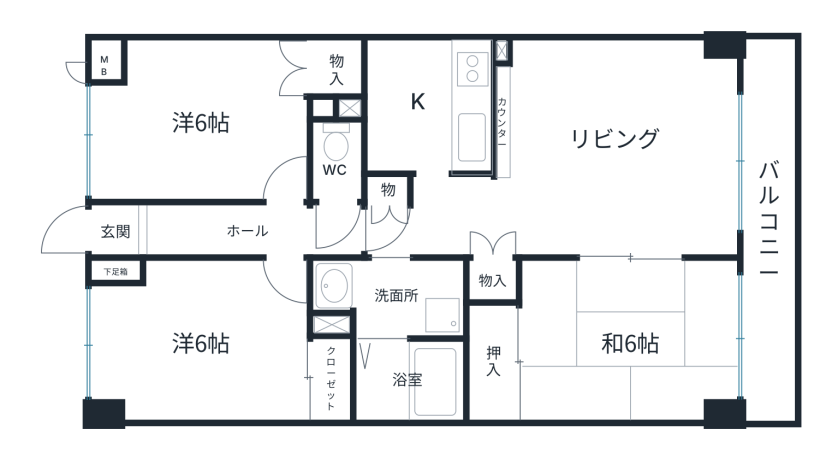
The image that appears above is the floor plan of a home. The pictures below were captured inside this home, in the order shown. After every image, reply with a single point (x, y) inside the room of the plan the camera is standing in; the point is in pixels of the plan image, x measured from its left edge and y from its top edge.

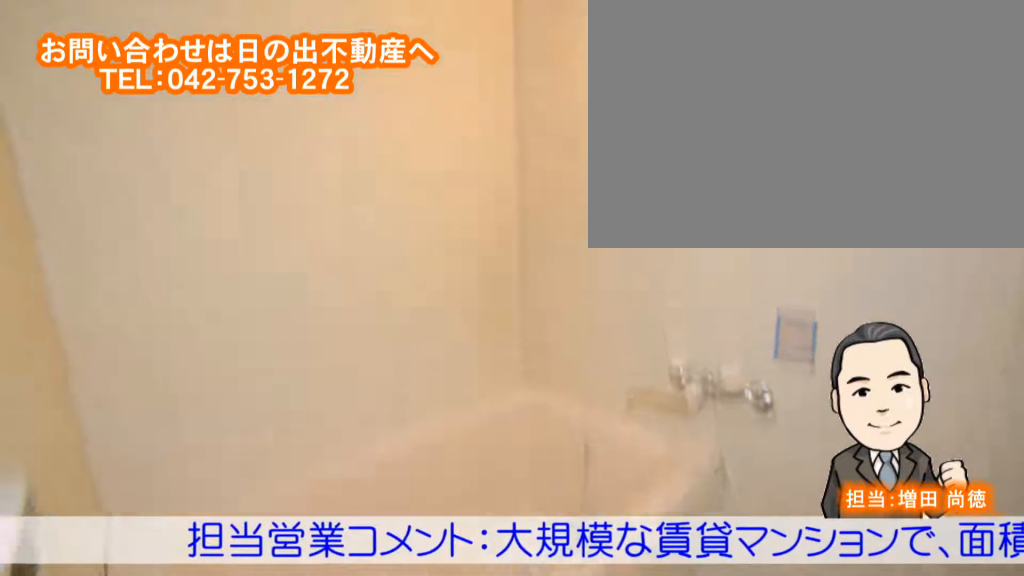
(409, 381)
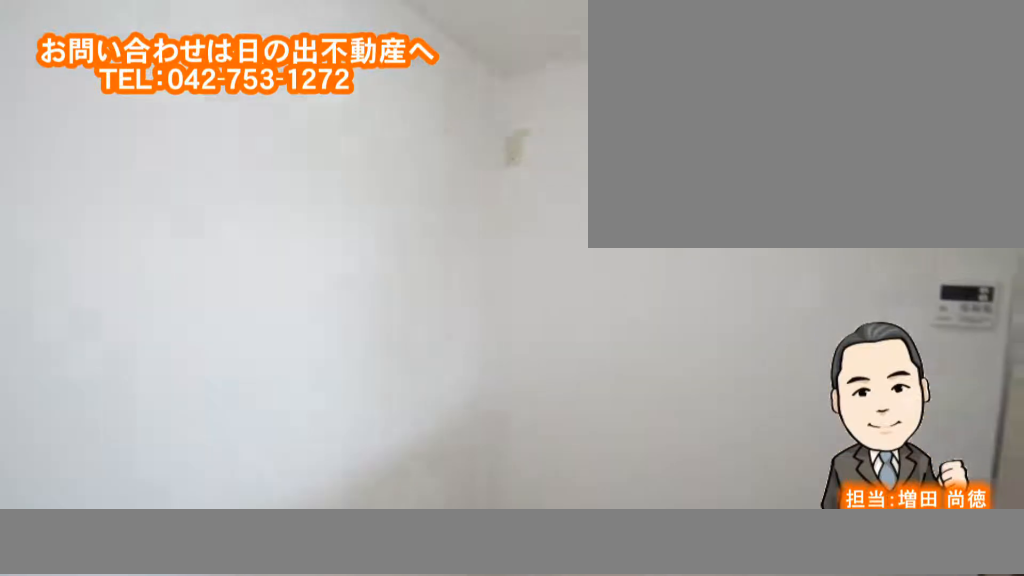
(414, 108)
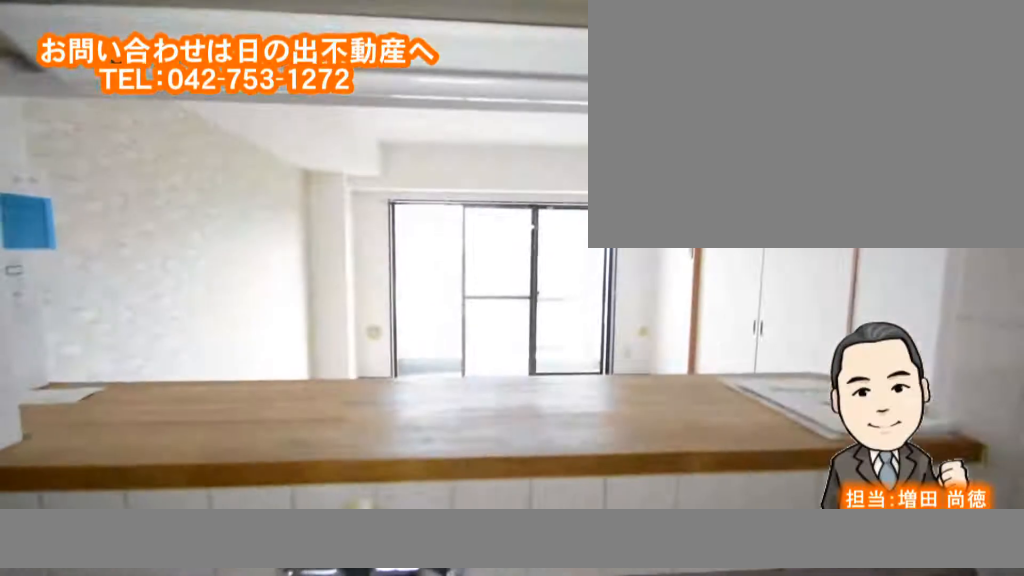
(413, 107)
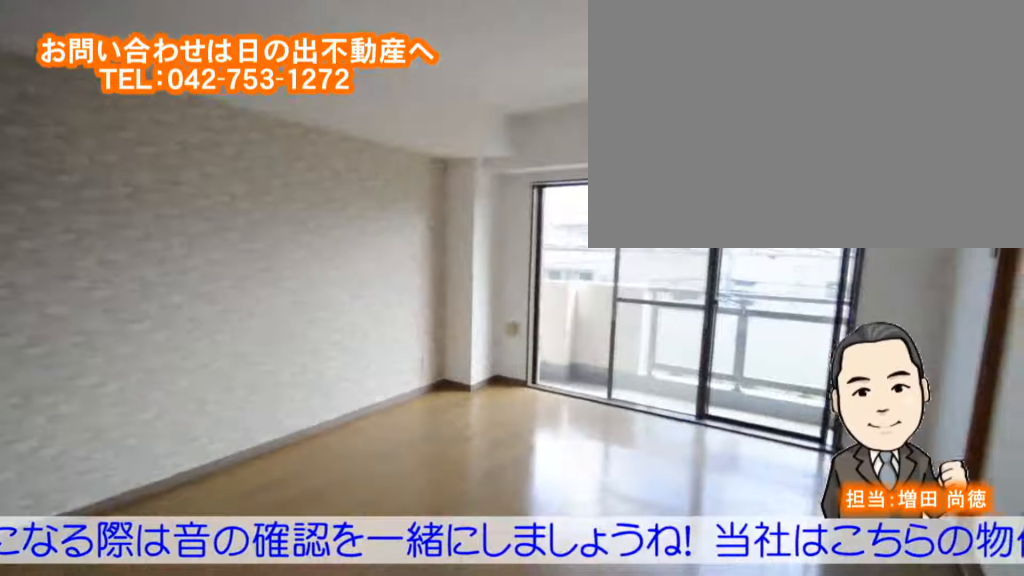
(608, 177)
